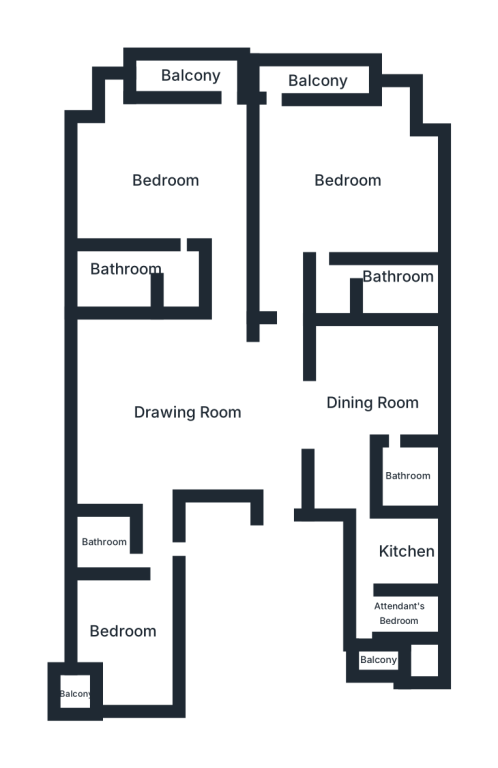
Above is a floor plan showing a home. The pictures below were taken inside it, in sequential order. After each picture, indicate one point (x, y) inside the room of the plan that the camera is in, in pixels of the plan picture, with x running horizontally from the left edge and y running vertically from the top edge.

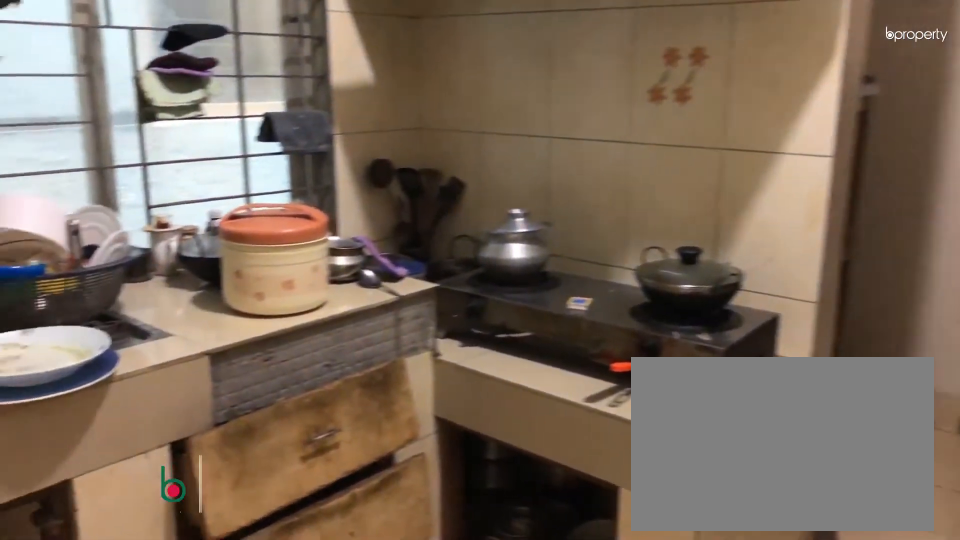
(397, 547)
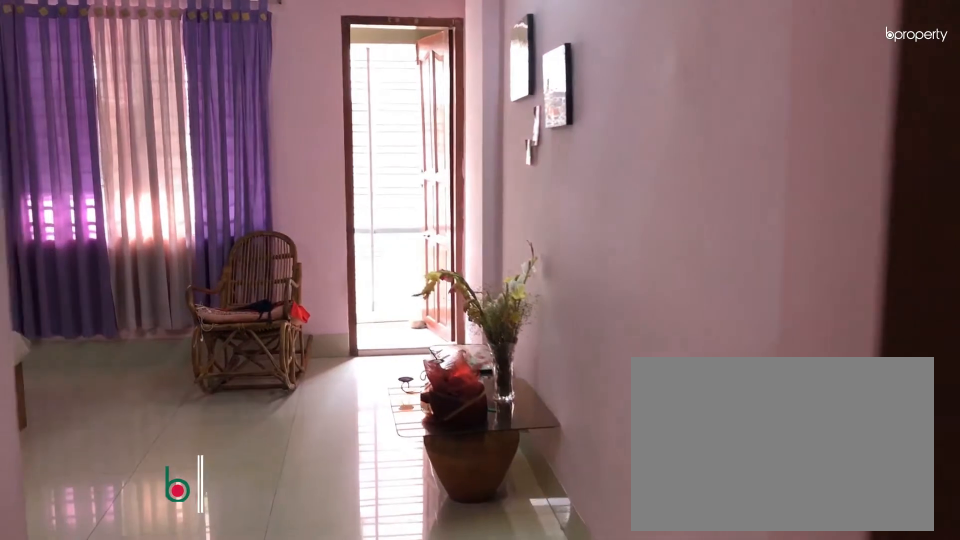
(167, 182)
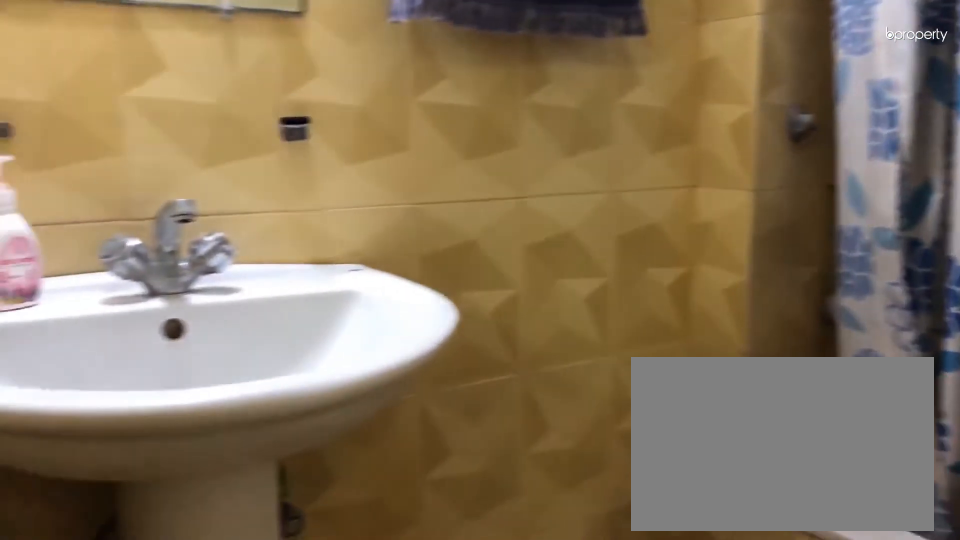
(127, 280)
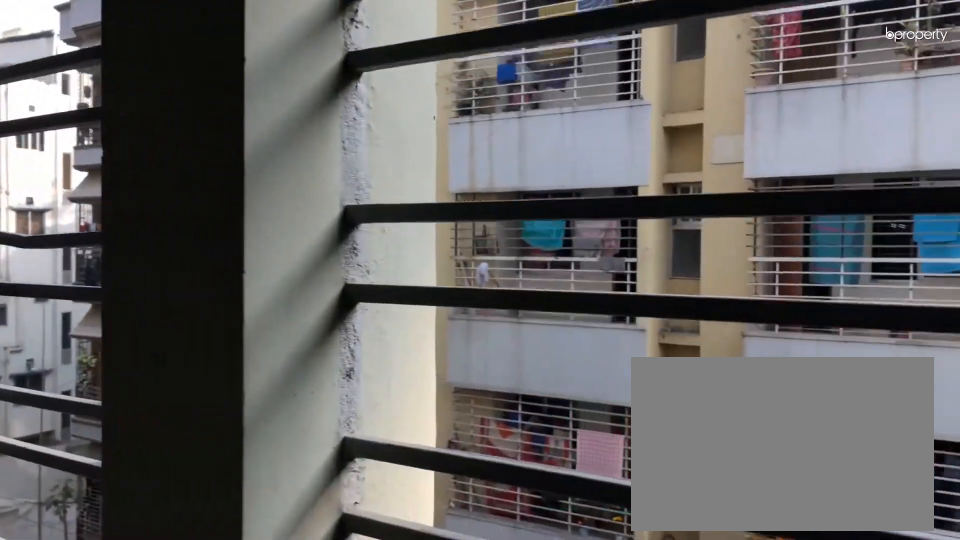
(194, 77)
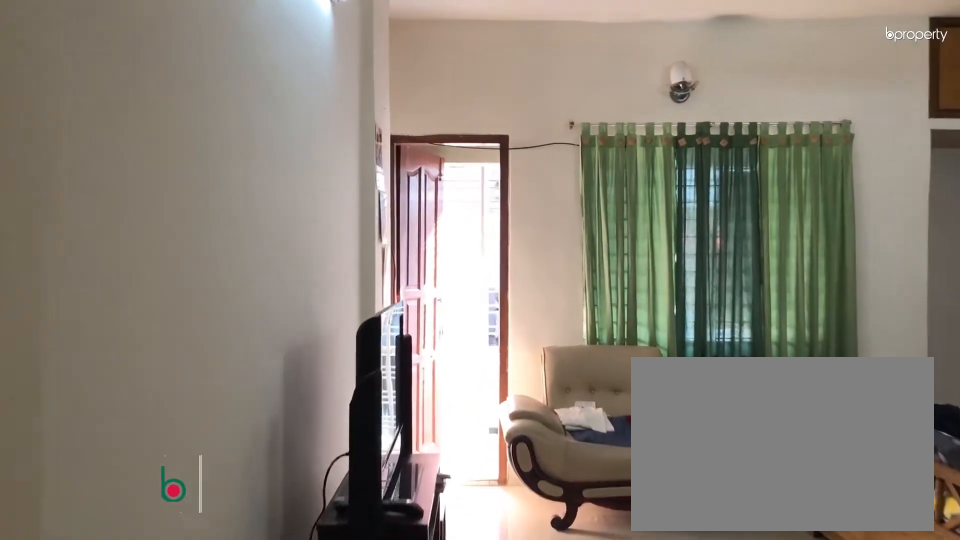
(347, 182)
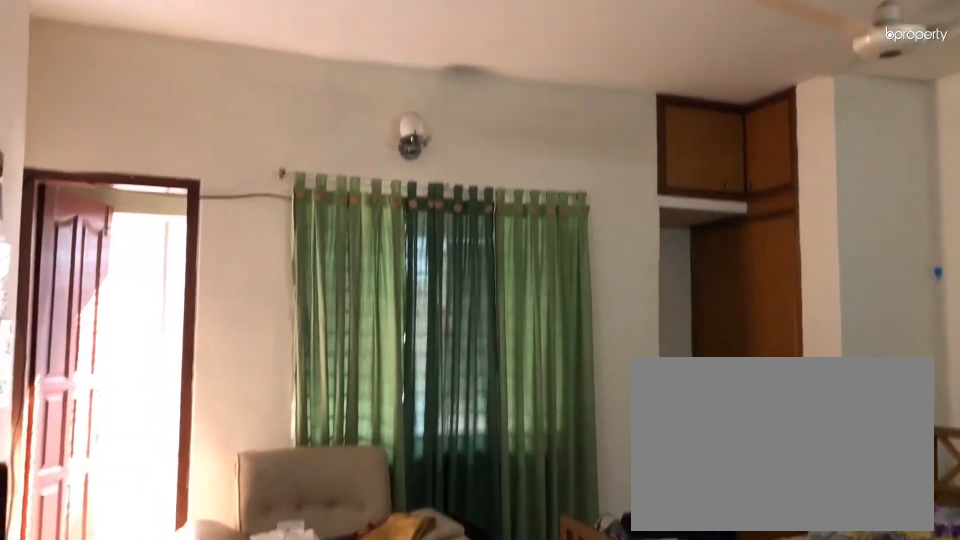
(348, 182)
